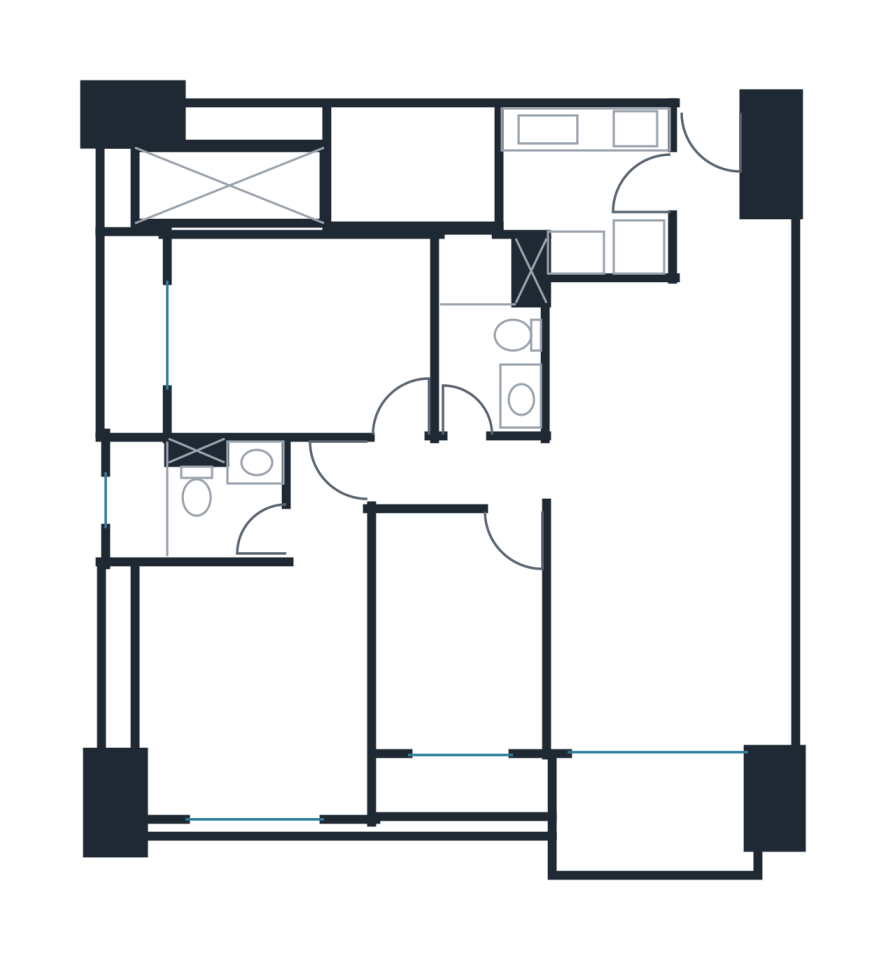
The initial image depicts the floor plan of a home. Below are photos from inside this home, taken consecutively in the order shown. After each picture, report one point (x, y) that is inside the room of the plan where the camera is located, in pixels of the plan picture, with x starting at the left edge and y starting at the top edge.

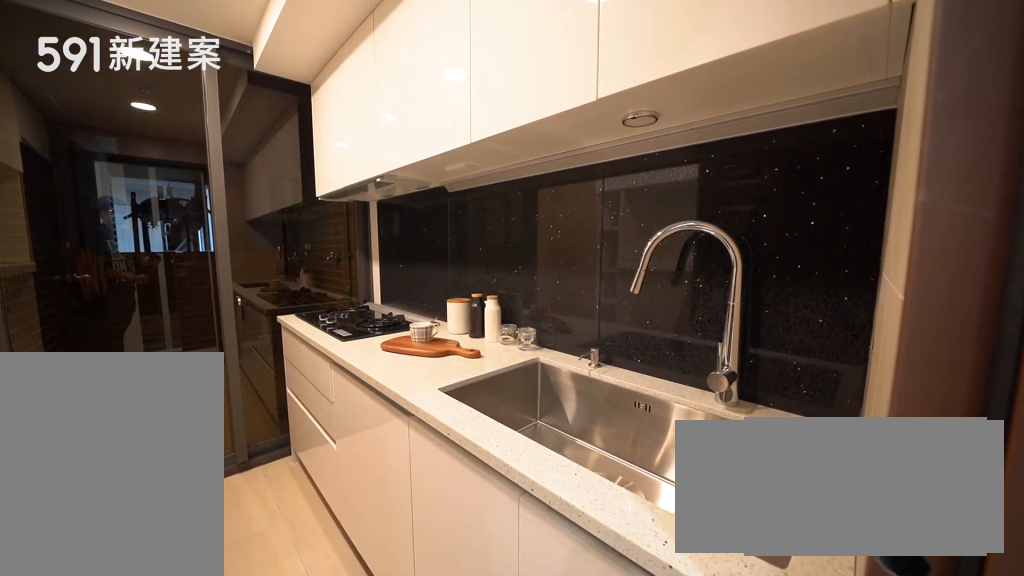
(585, 163)
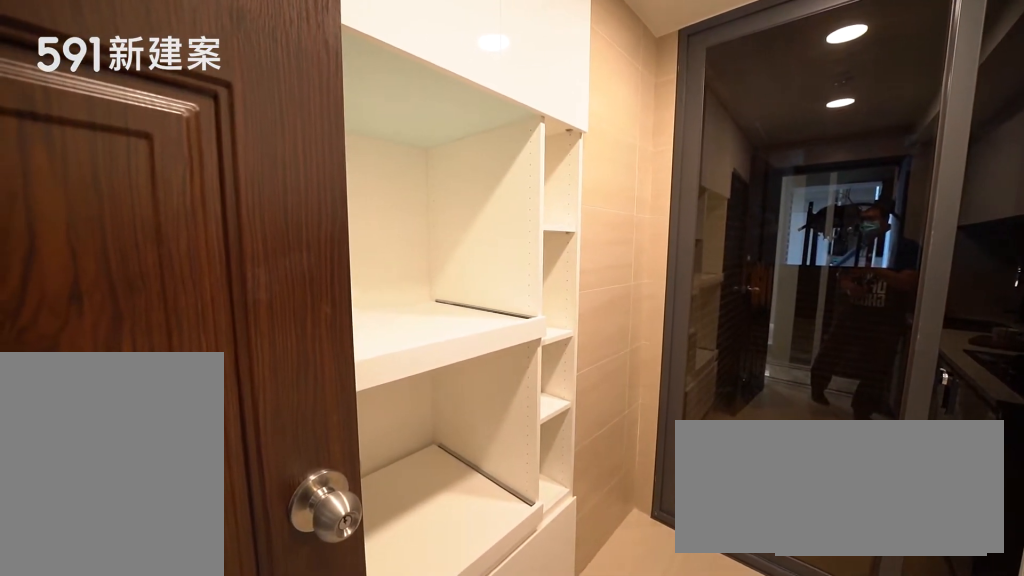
(585, 163)
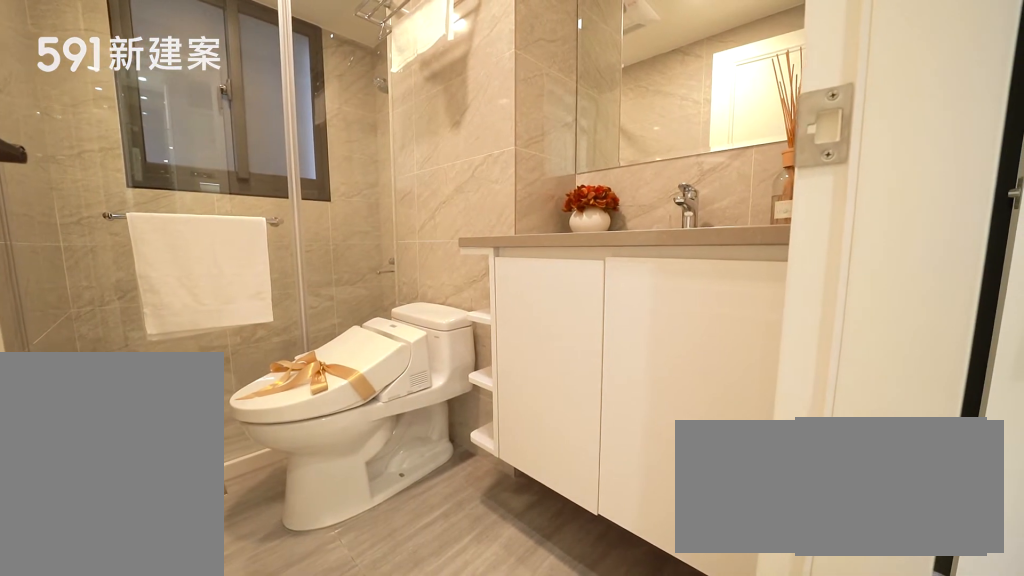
(191, 498)
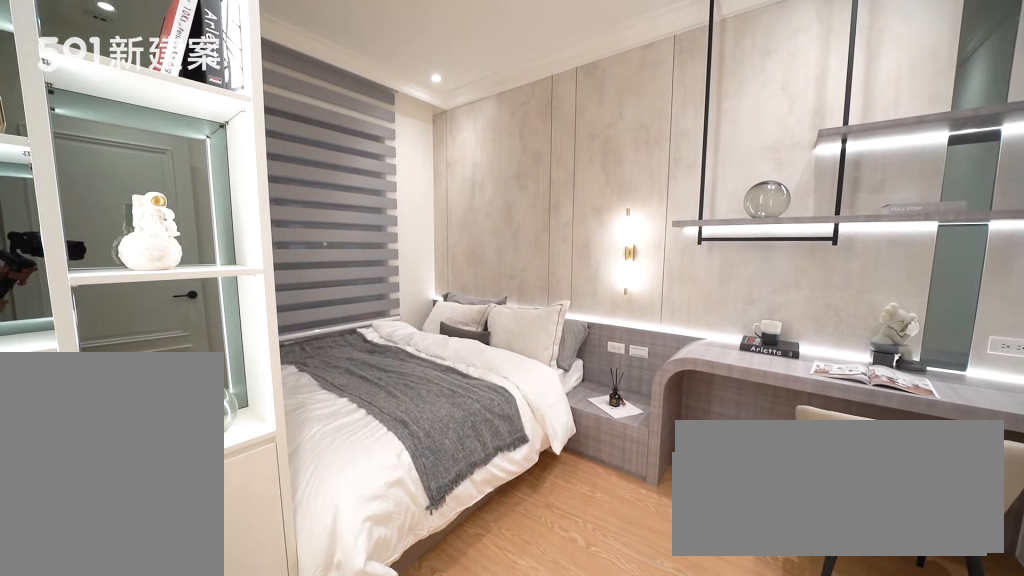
(294, 332)
